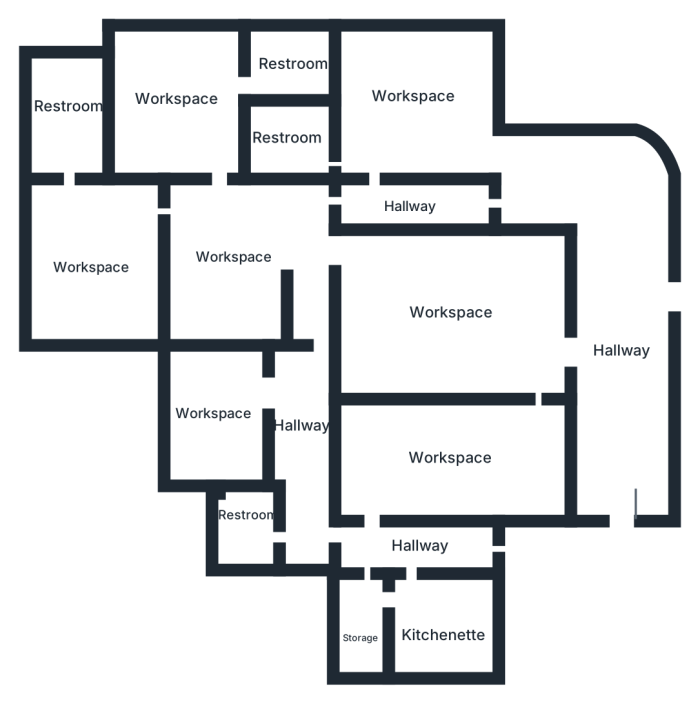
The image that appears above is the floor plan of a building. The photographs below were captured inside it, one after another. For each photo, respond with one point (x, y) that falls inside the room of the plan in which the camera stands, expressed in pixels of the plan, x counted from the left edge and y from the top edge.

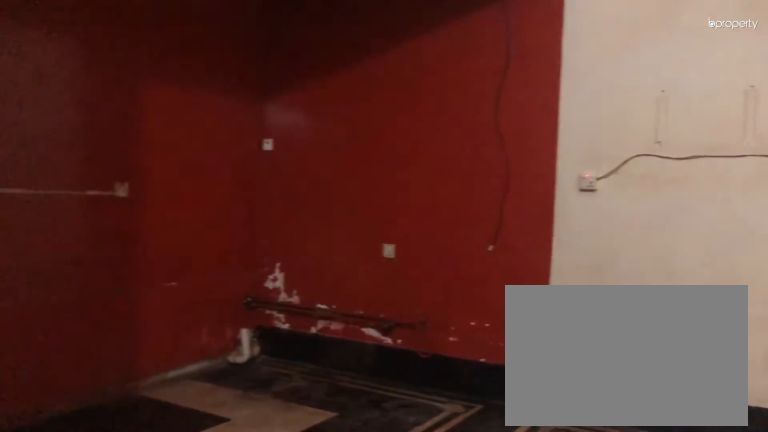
(241, 269)
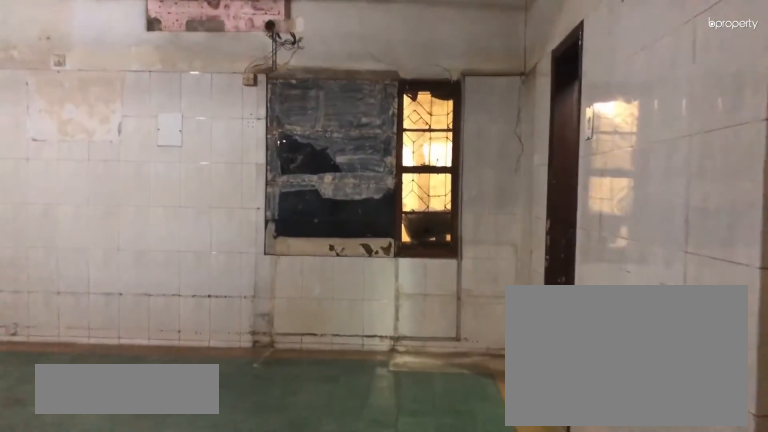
(93, 257)
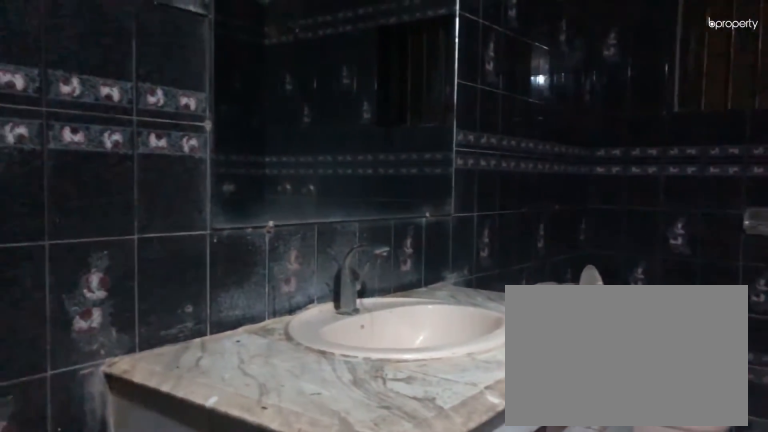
(65, 112)
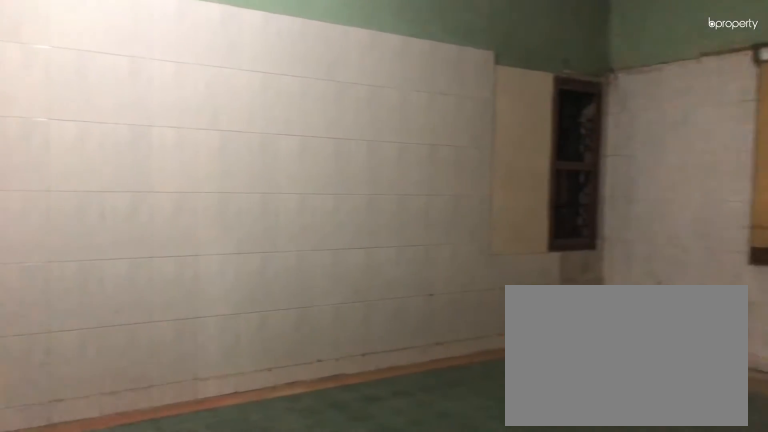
(182, 104)
